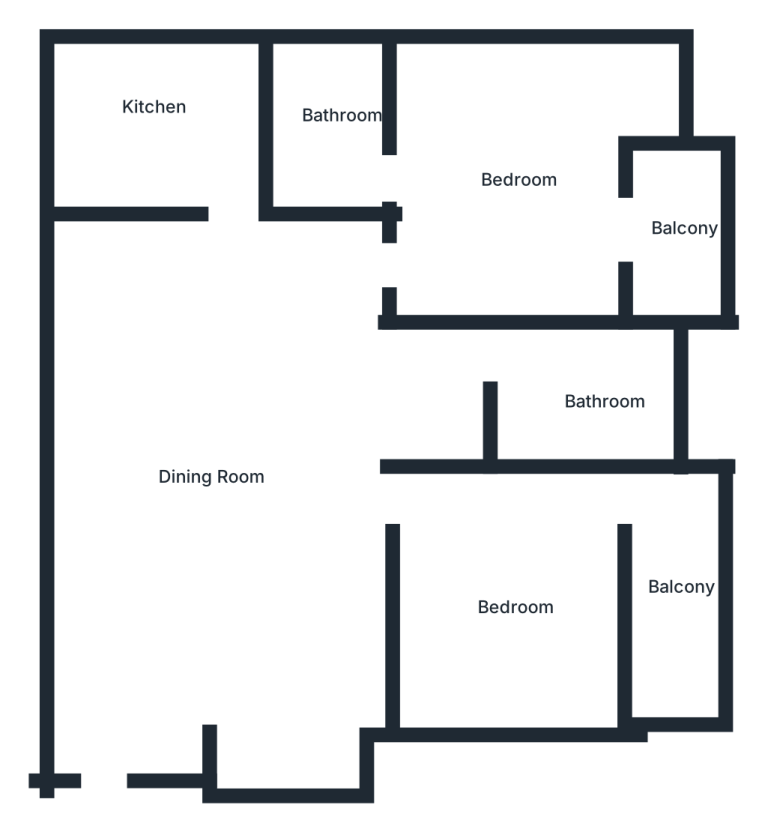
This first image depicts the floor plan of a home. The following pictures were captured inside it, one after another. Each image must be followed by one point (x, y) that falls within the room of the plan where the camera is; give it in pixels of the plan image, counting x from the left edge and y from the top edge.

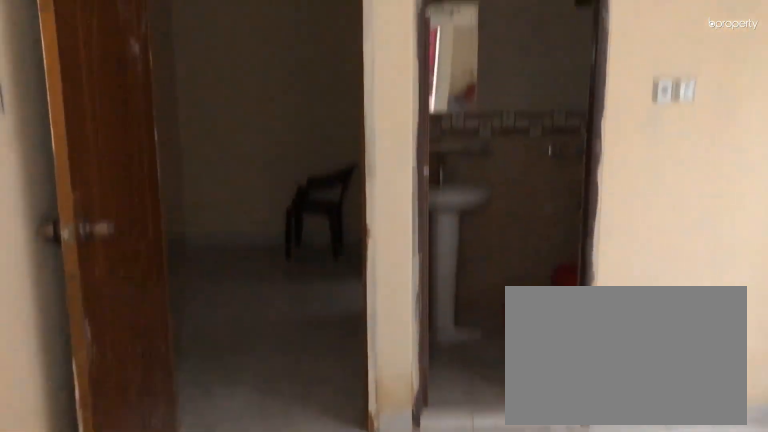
(466, 171)
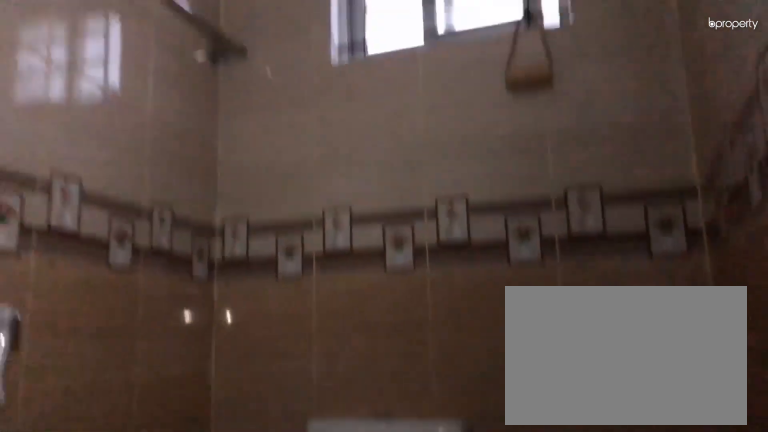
(328, 137)
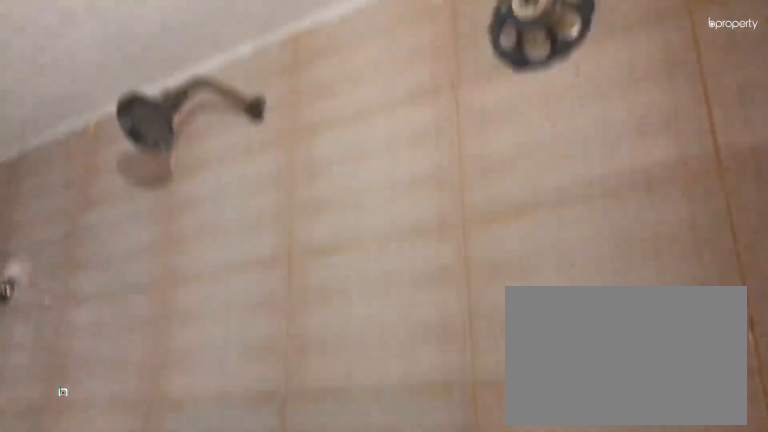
(586, 390)
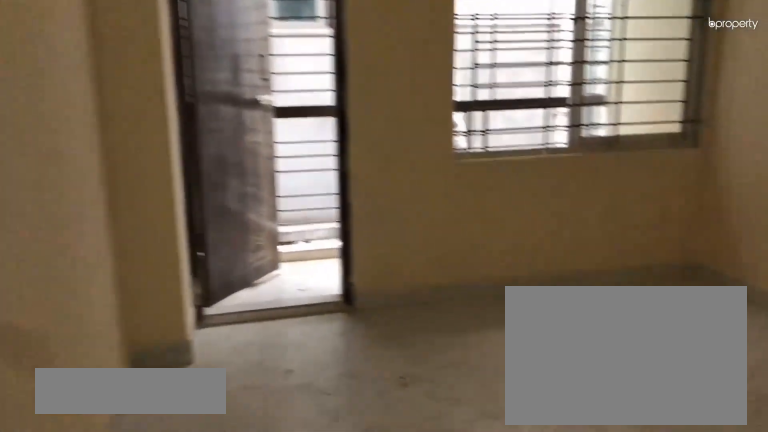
(502, 583)
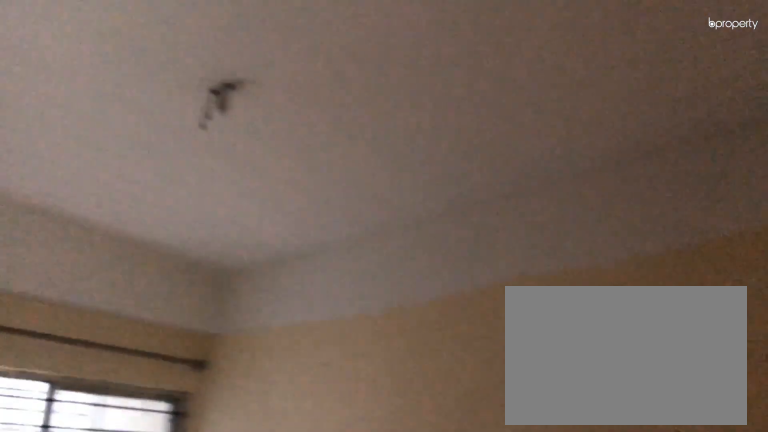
(502, 583)
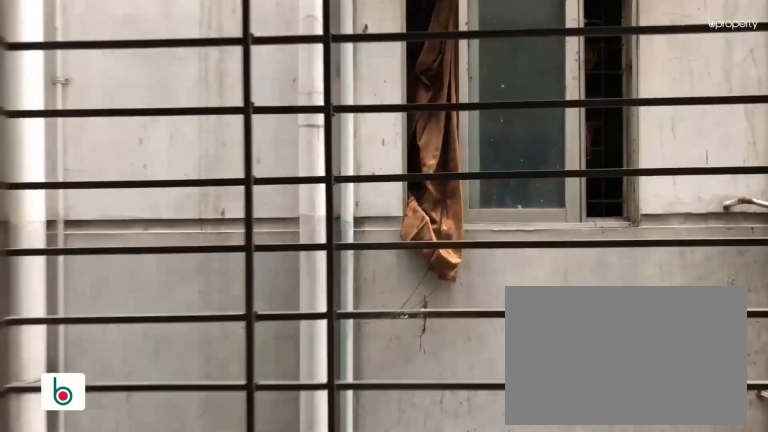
(683, 583)
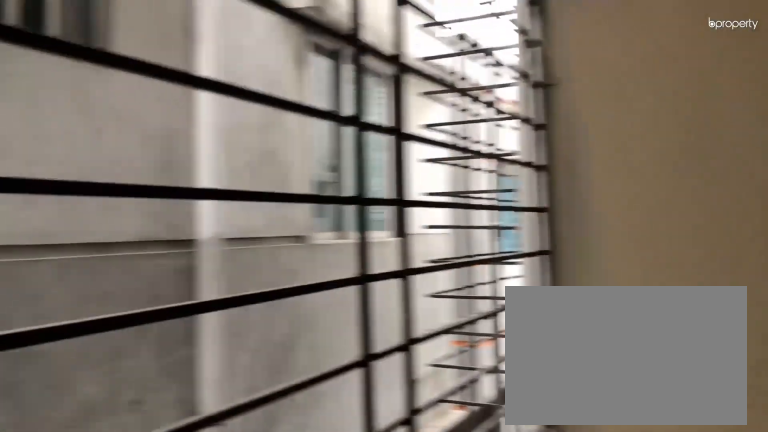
(683, 583)
